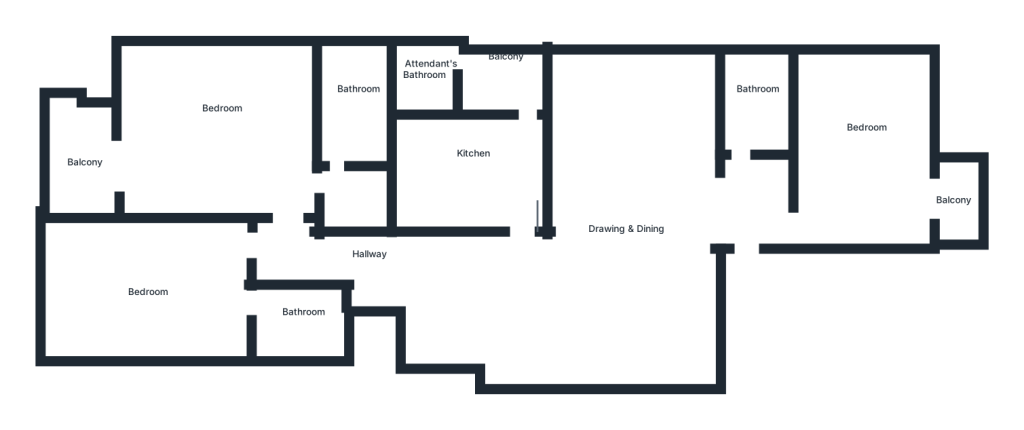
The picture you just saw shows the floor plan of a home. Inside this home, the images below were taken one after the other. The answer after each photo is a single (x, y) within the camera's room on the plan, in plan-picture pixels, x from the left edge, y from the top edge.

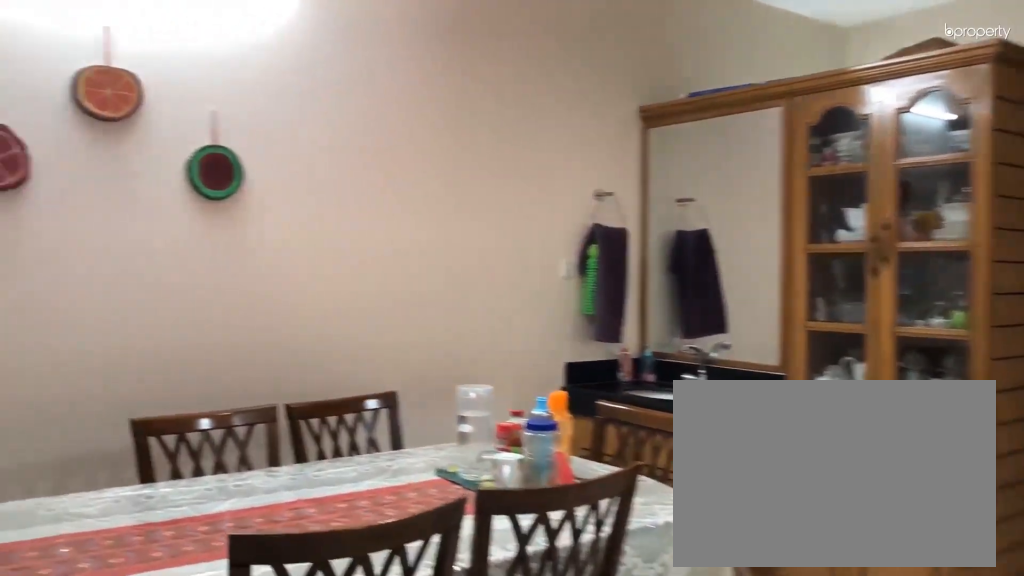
(645, 234)
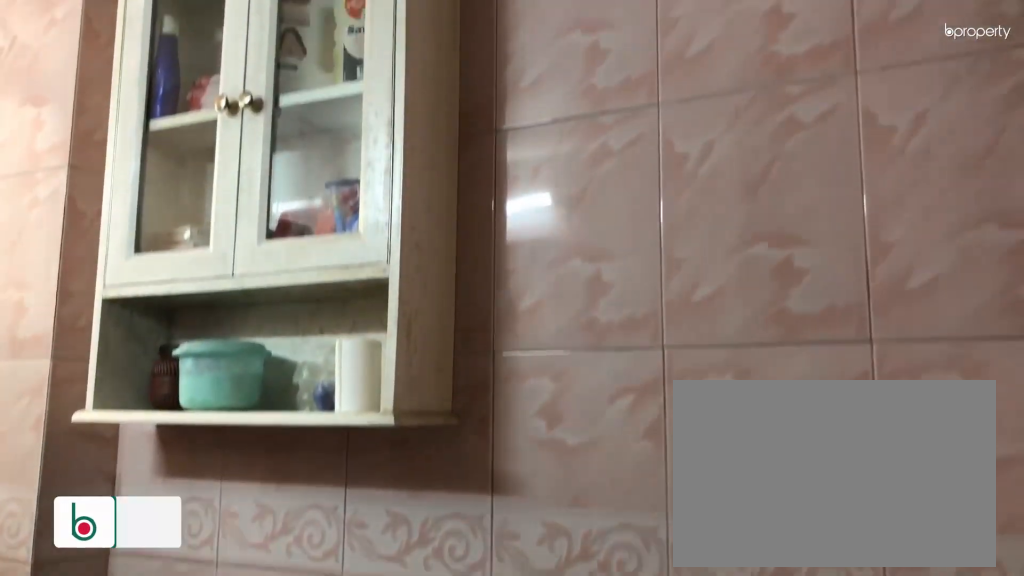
(748, 110)
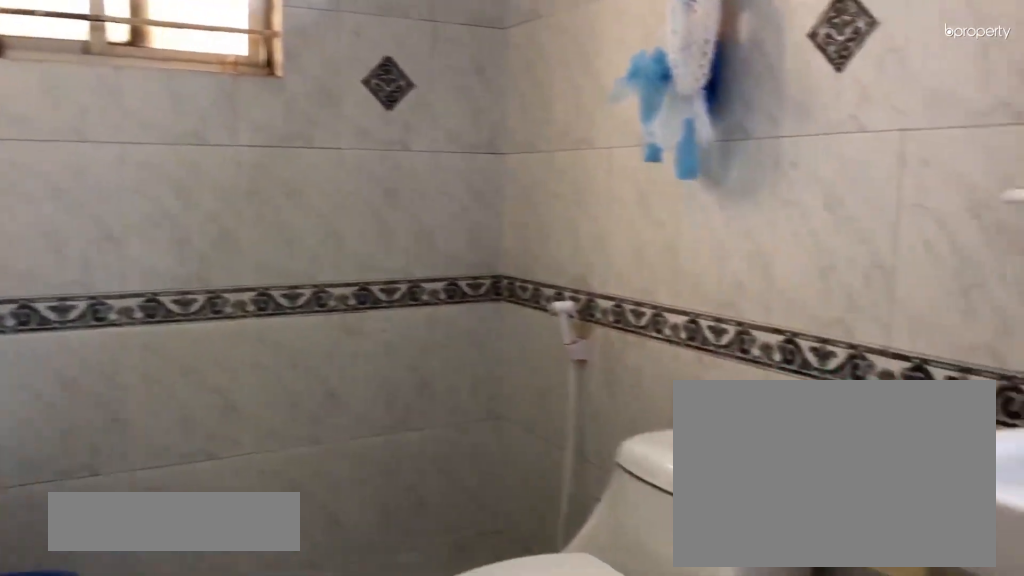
(355, 102)
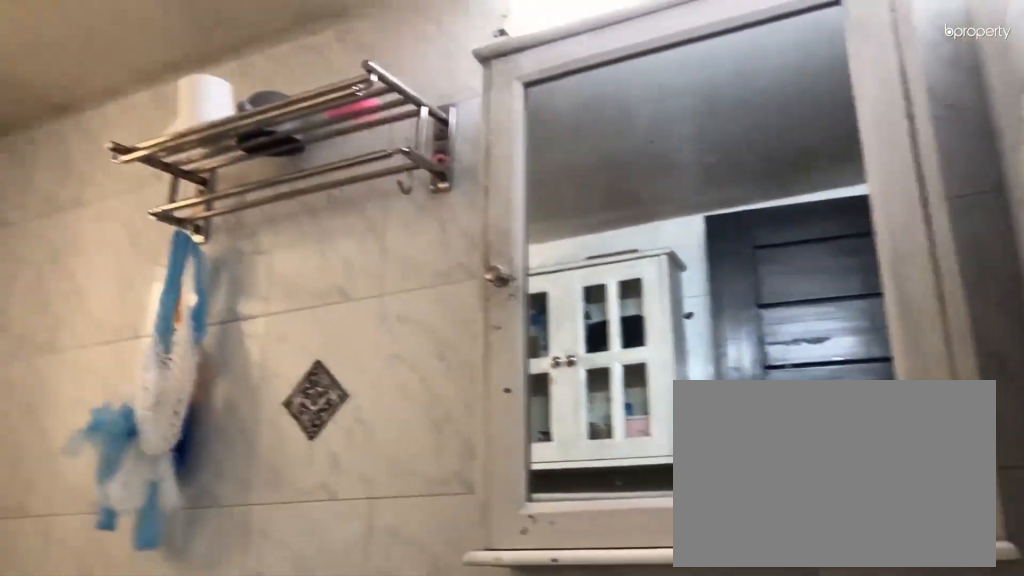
(355, 102)
